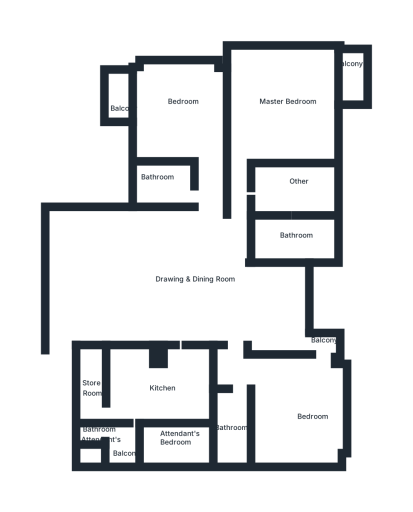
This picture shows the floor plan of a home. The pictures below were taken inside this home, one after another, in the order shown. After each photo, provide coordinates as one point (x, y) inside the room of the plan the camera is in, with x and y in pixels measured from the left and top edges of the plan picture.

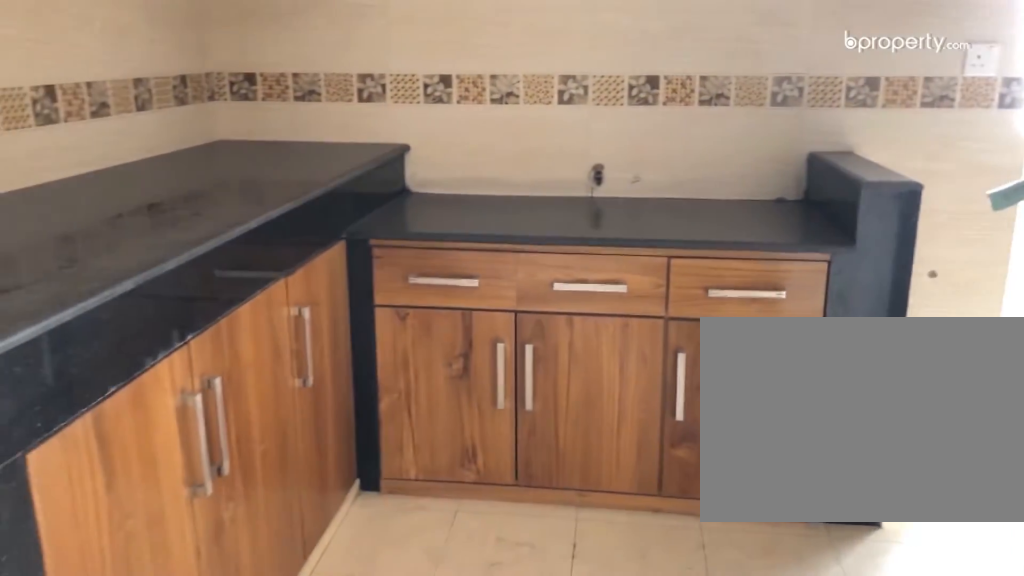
(176, 390)
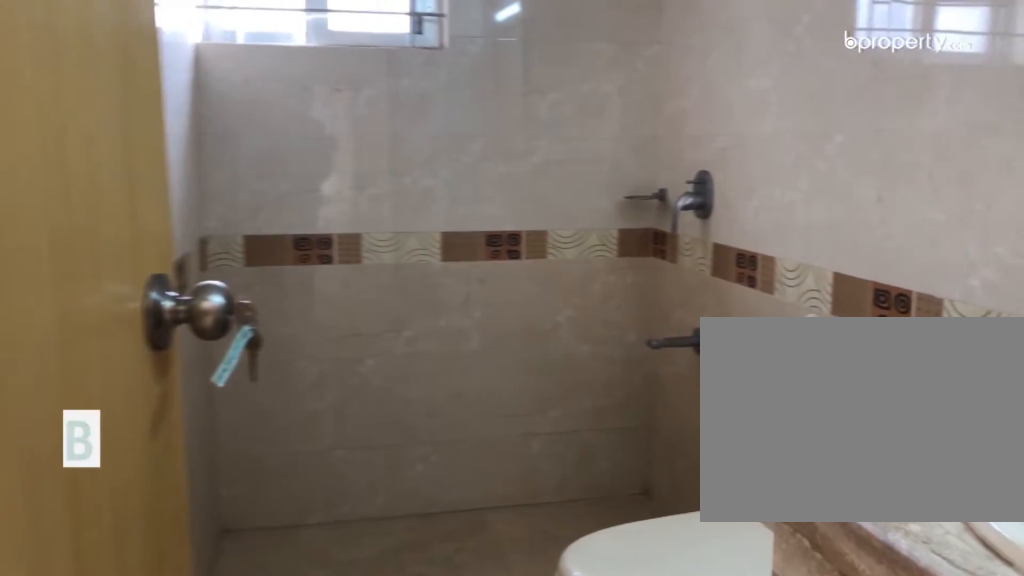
(228, 425)
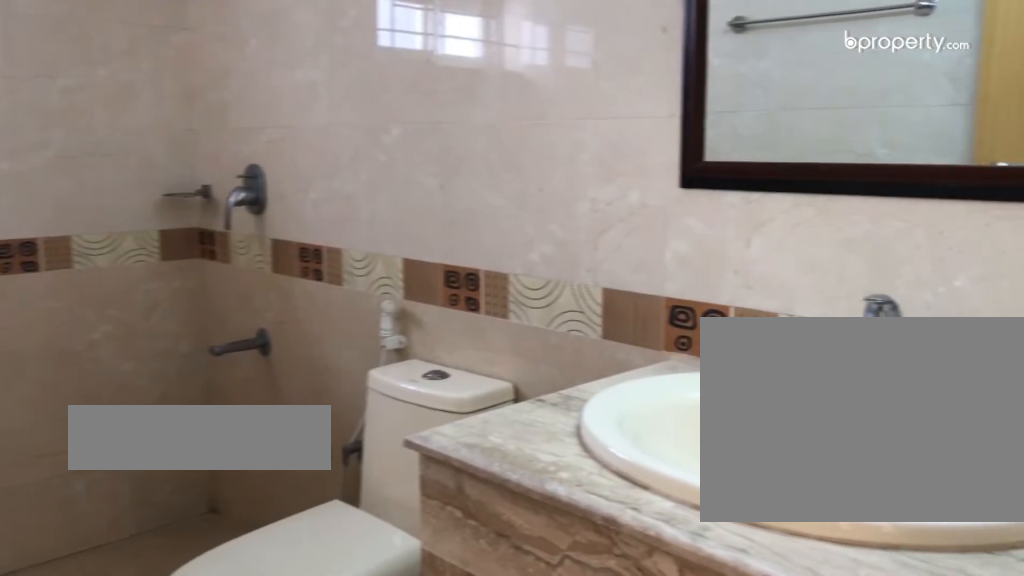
(228, 425)
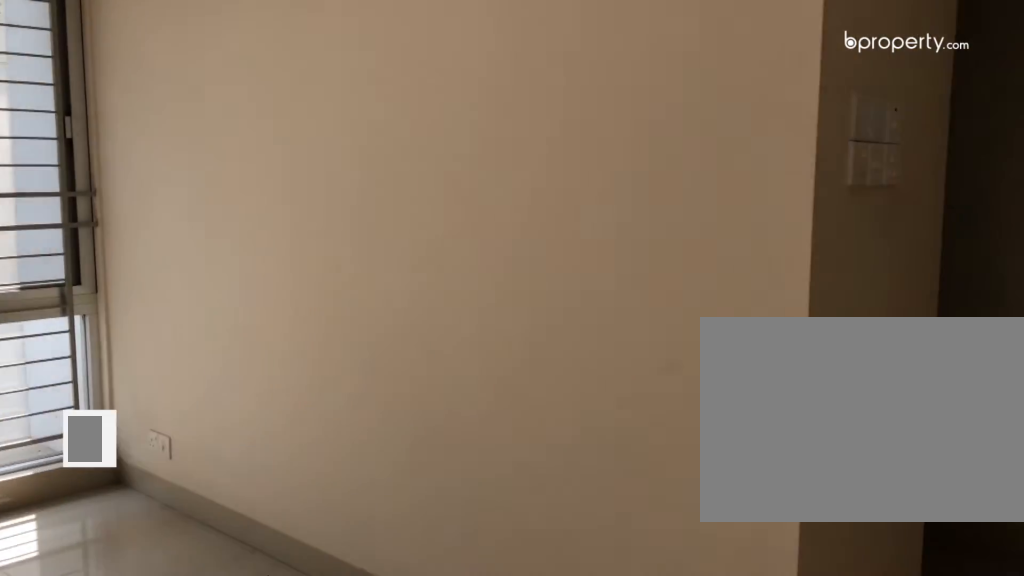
(282, 105)
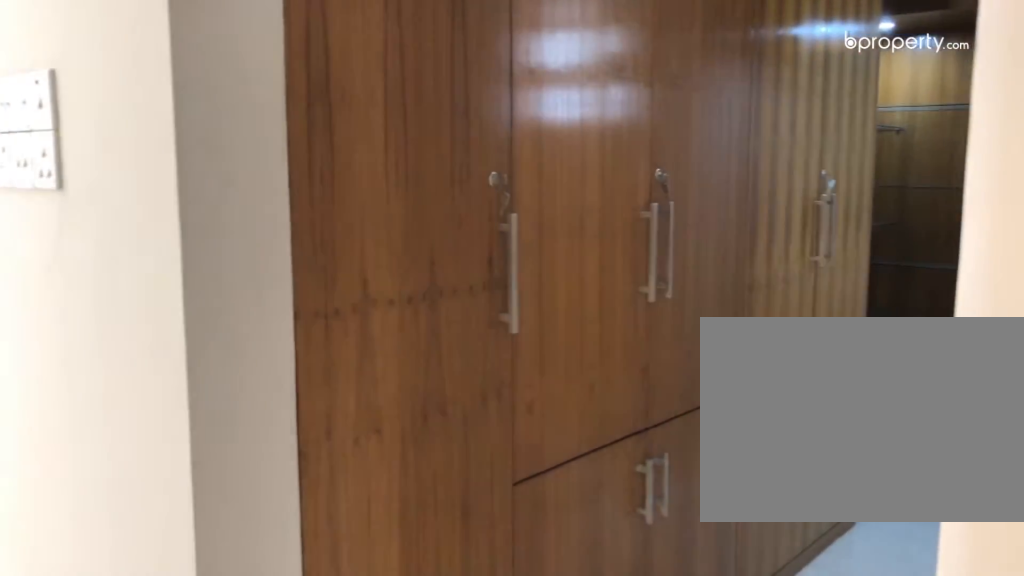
(292, 192)
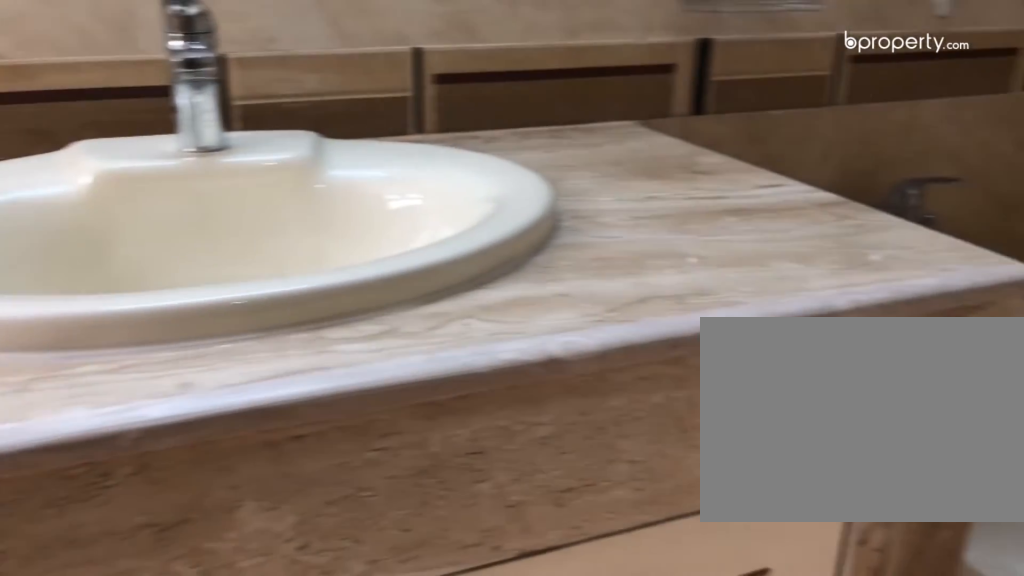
(291, 238)
